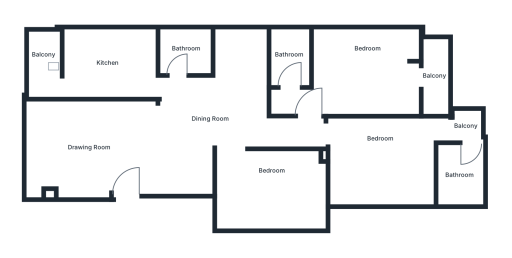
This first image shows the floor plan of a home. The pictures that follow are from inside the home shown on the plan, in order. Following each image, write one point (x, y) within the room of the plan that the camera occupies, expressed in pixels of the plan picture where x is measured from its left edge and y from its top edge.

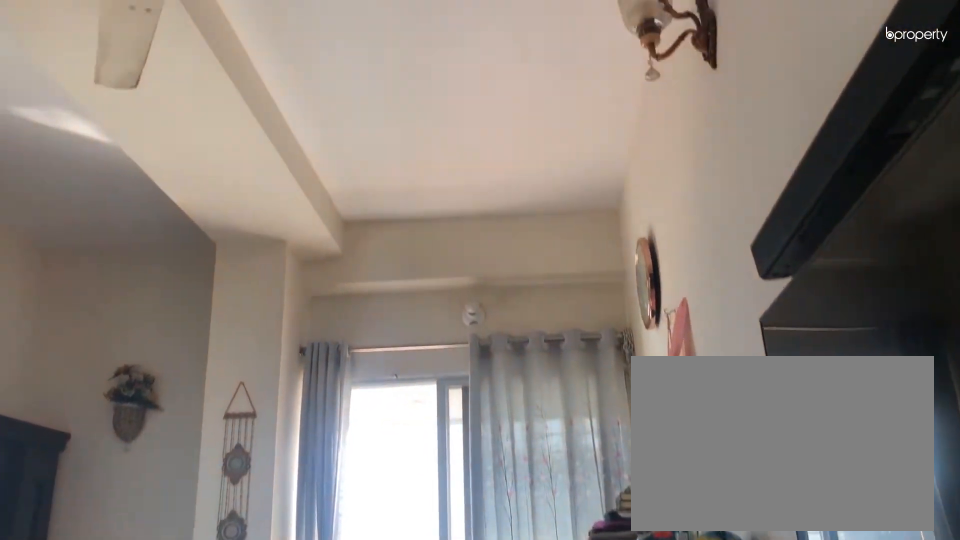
(367, 78)
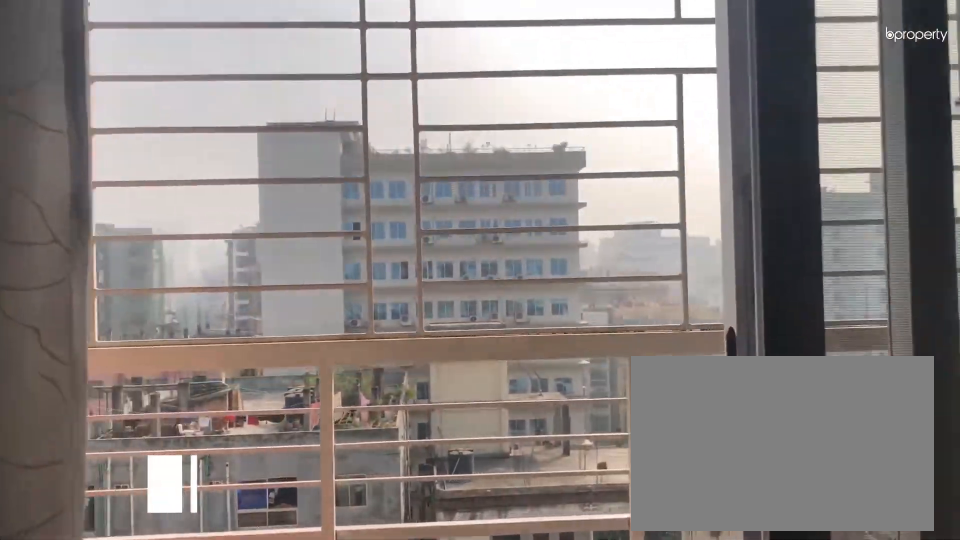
(434, 76)
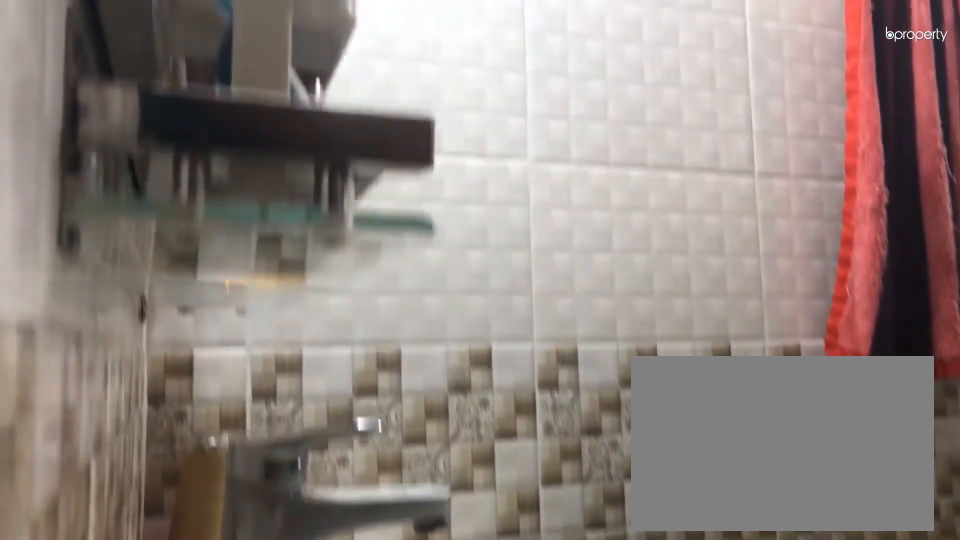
(288, 56)
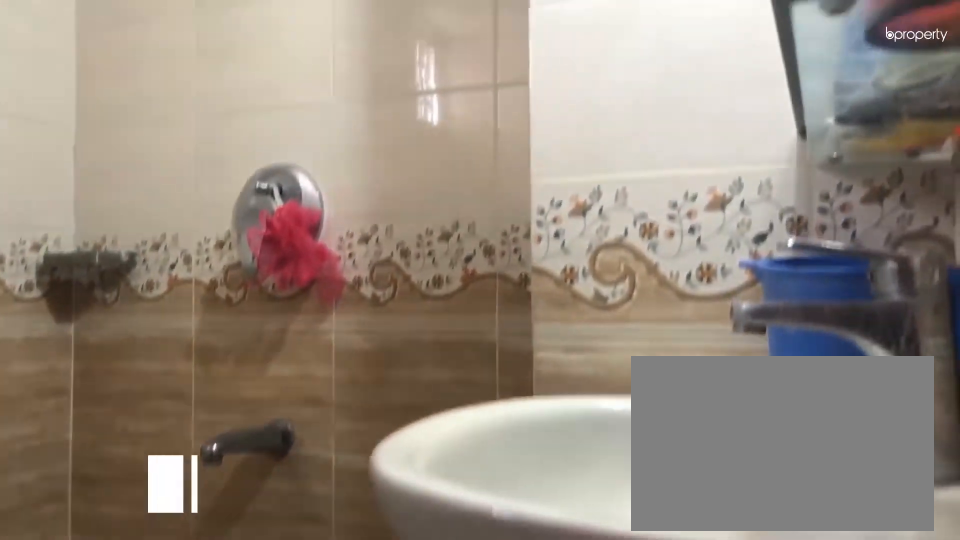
(187, 50)
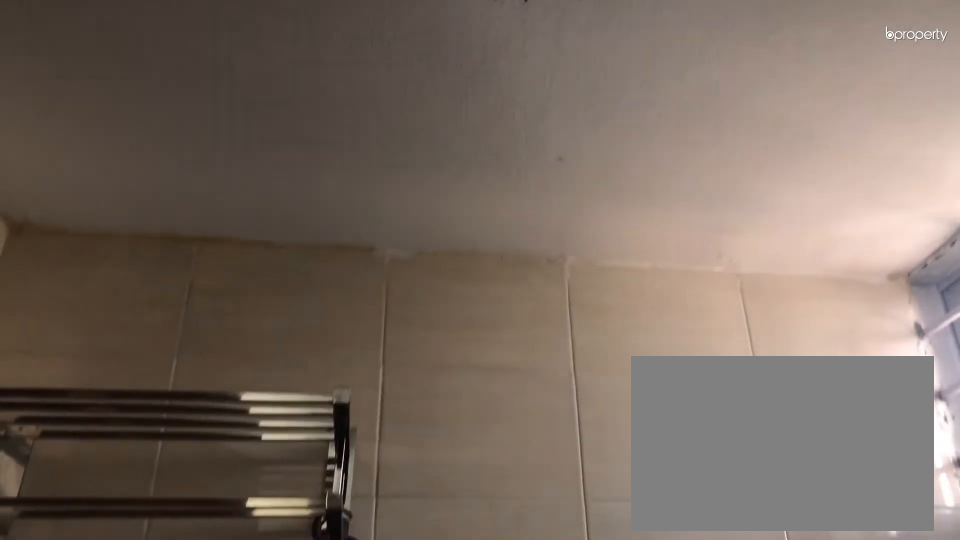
(187, 50)
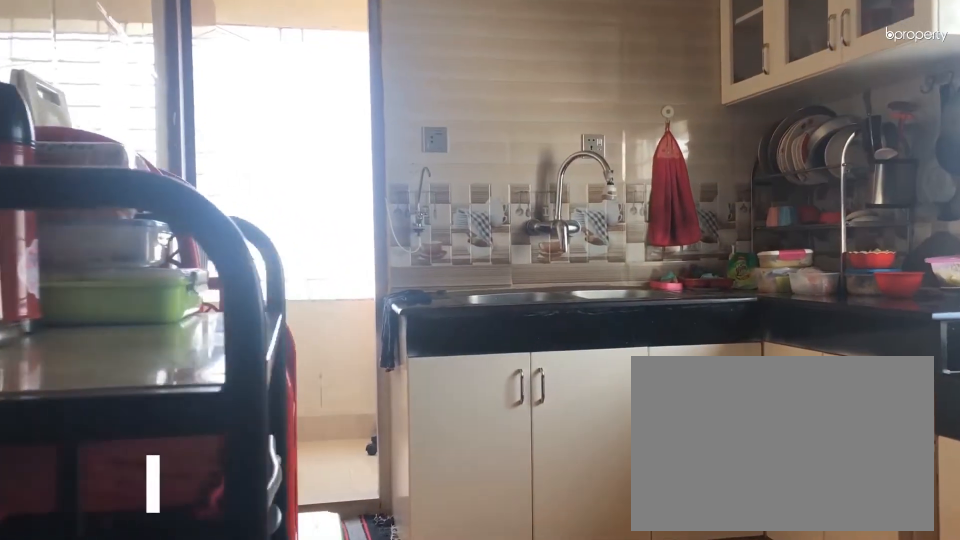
(108, 63)
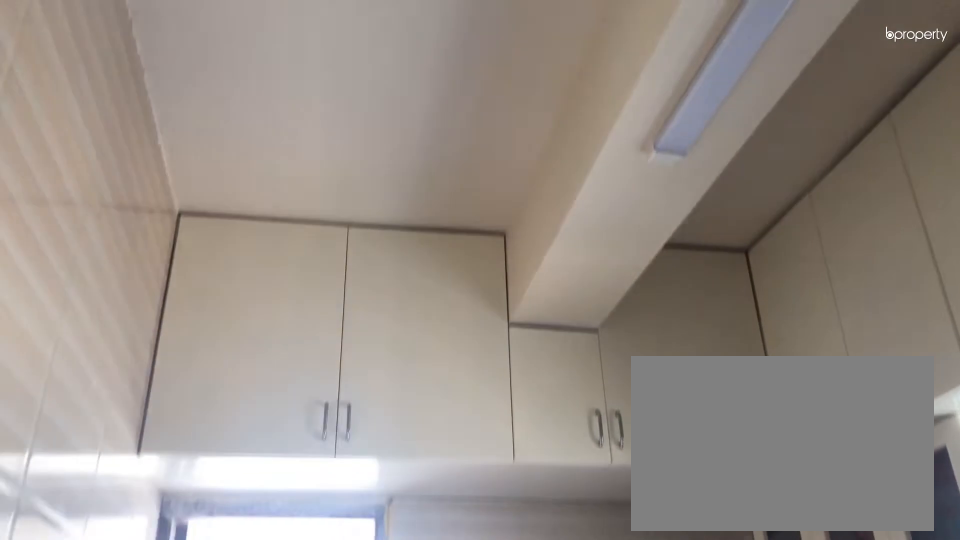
(108, 63)
